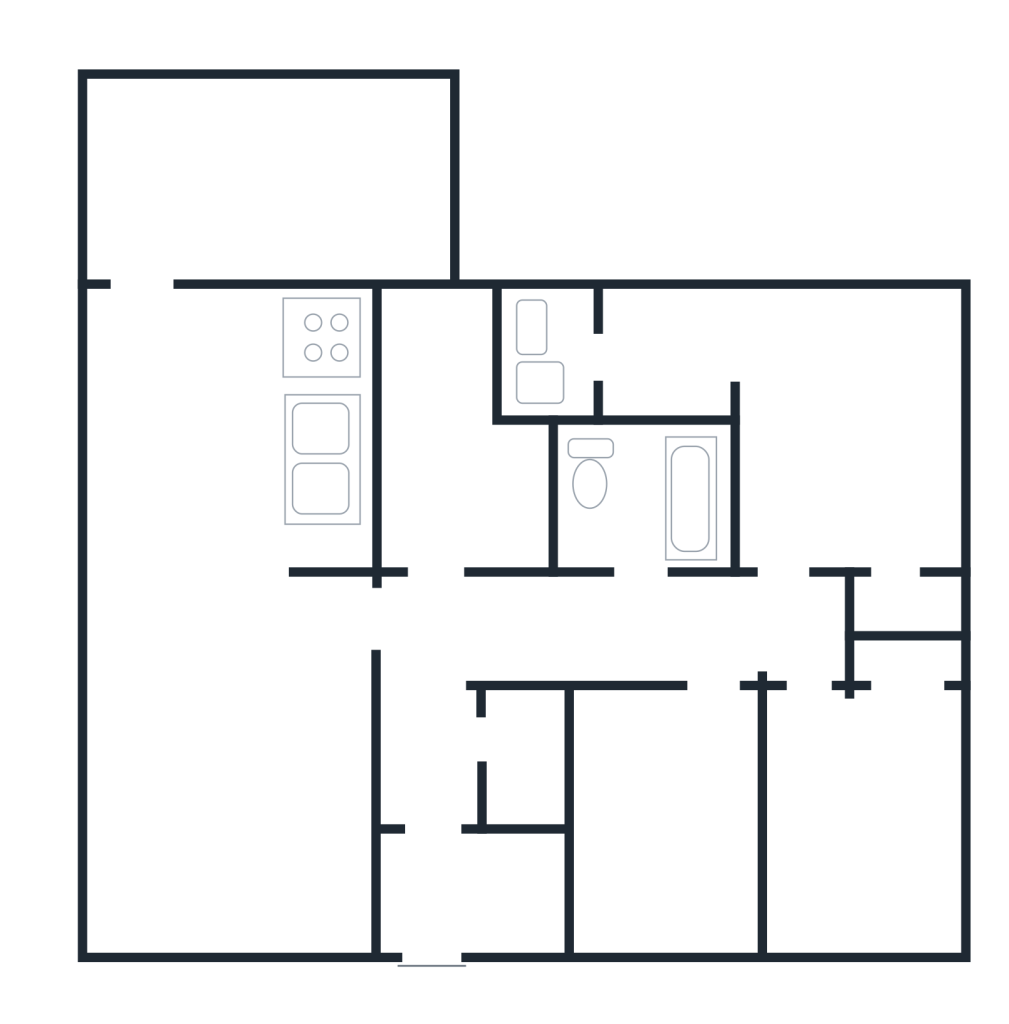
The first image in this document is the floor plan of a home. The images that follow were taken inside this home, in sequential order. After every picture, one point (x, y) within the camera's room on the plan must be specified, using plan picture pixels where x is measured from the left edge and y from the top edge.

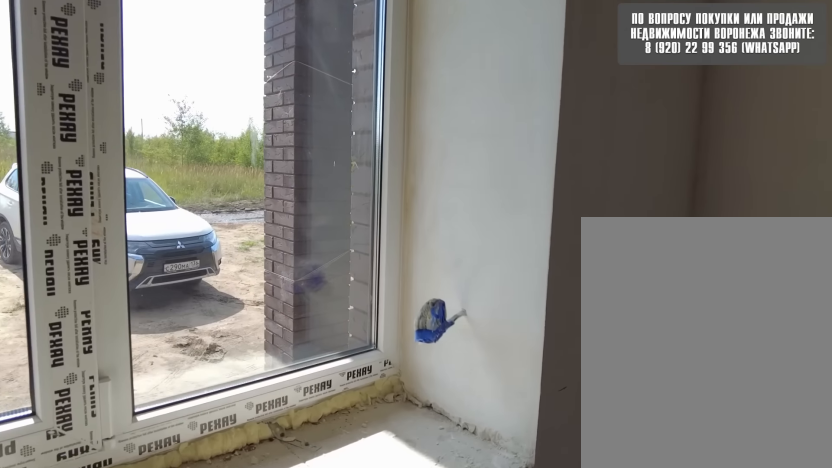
(698, 809)
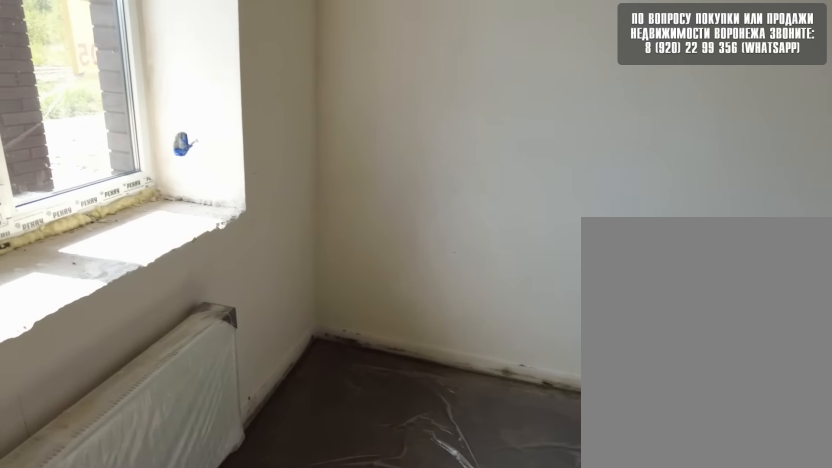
(697, 812)
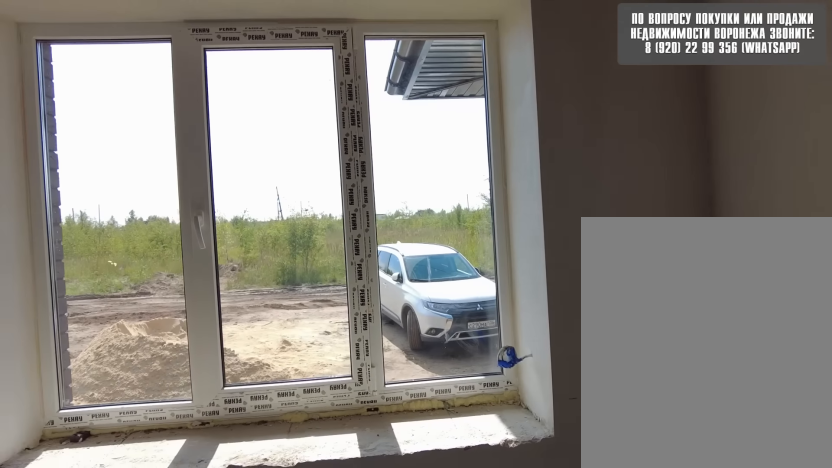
(698, 809)
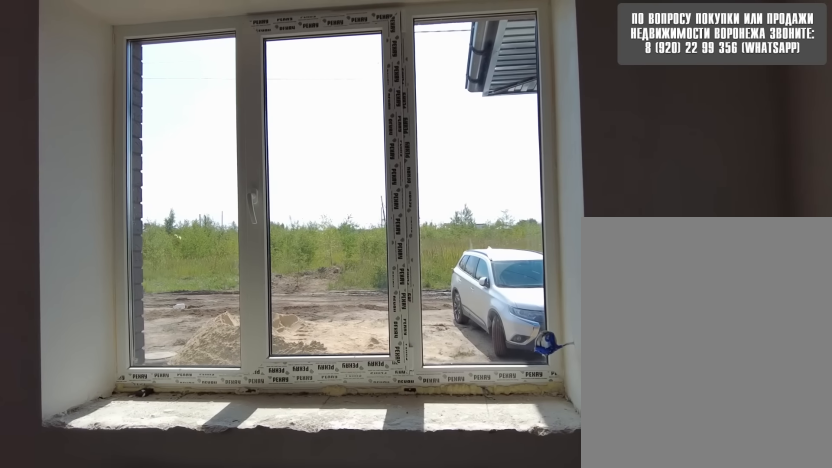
(702, 766)
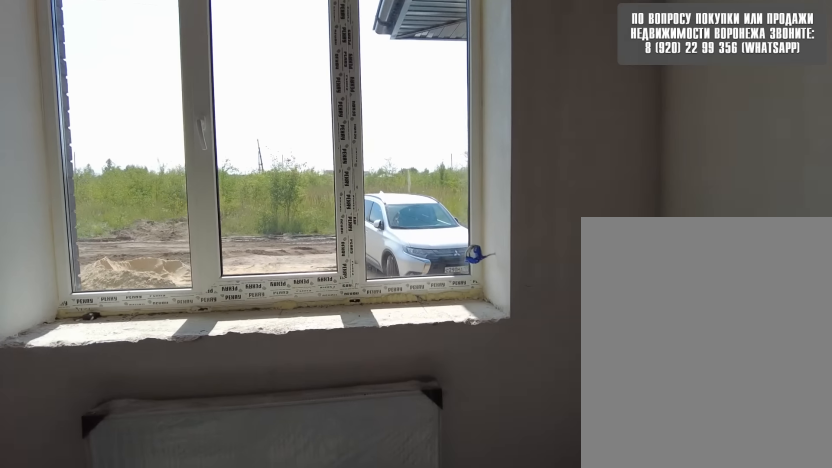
(698, 809)
